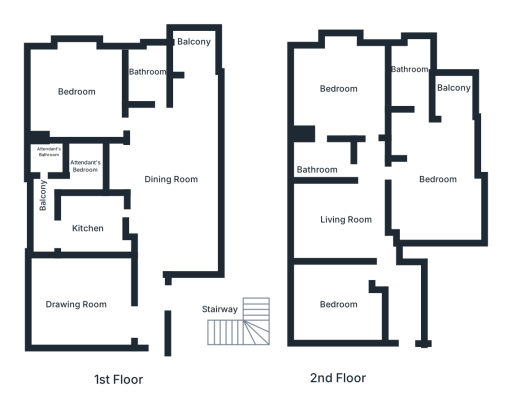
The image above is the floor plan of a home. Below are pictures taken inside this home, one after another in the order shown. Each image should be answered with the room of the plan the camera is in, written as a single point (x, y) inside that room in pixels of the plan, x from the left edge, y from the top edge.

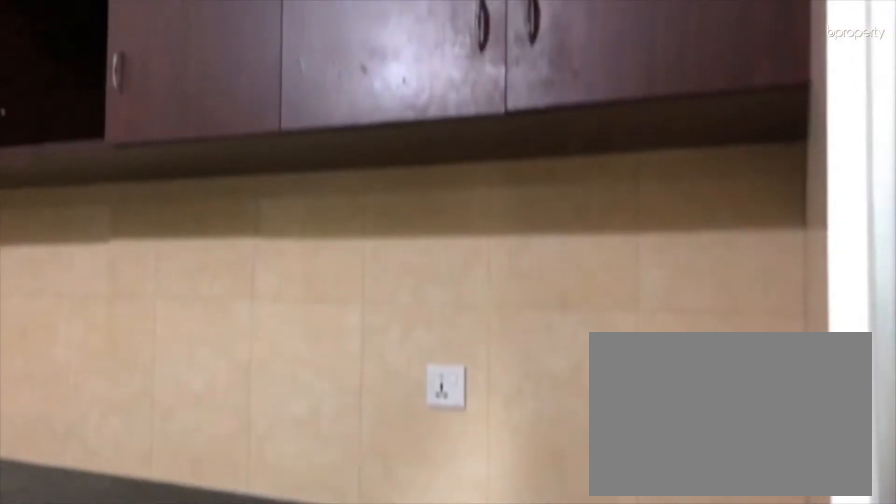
(87, 227)
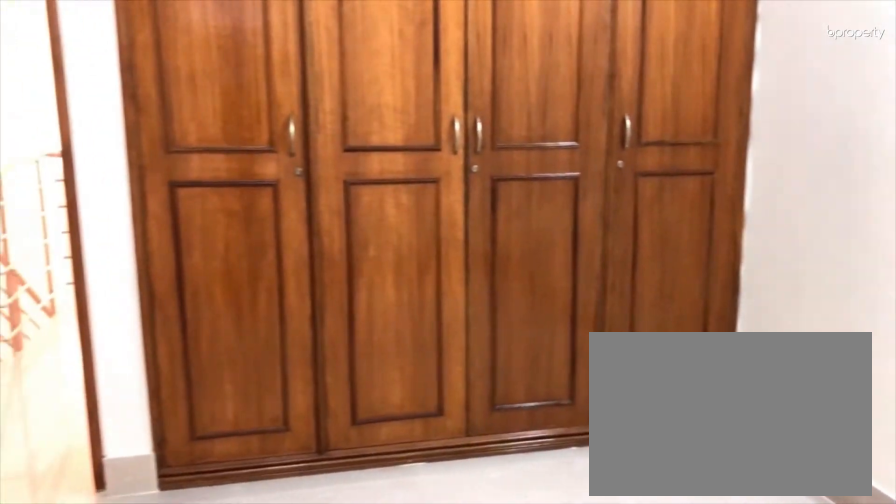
(334, 305)
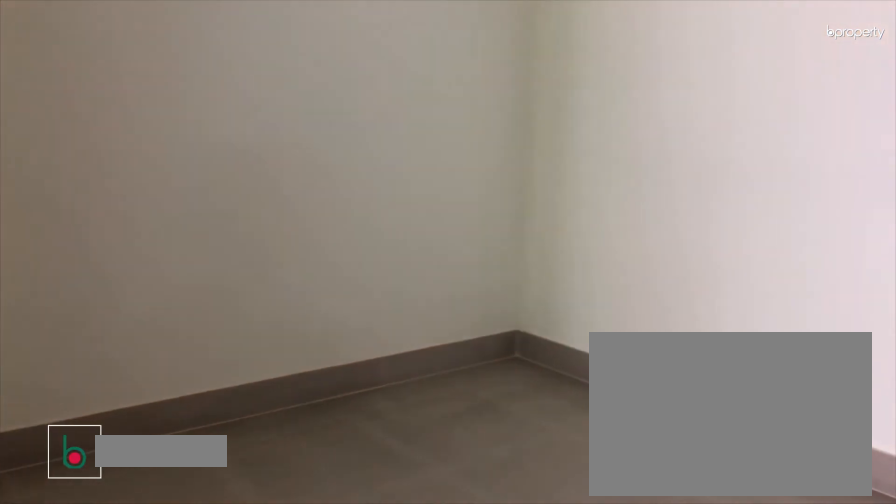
(437, 191)
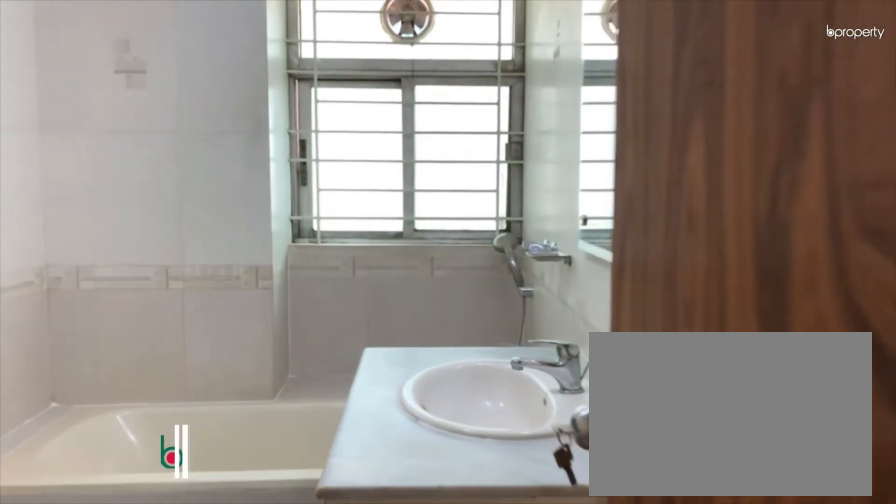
(407, 75)
